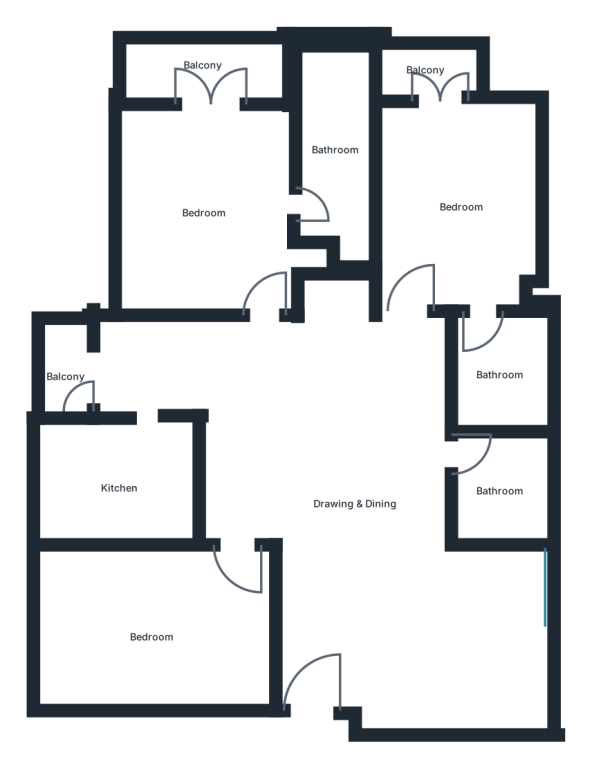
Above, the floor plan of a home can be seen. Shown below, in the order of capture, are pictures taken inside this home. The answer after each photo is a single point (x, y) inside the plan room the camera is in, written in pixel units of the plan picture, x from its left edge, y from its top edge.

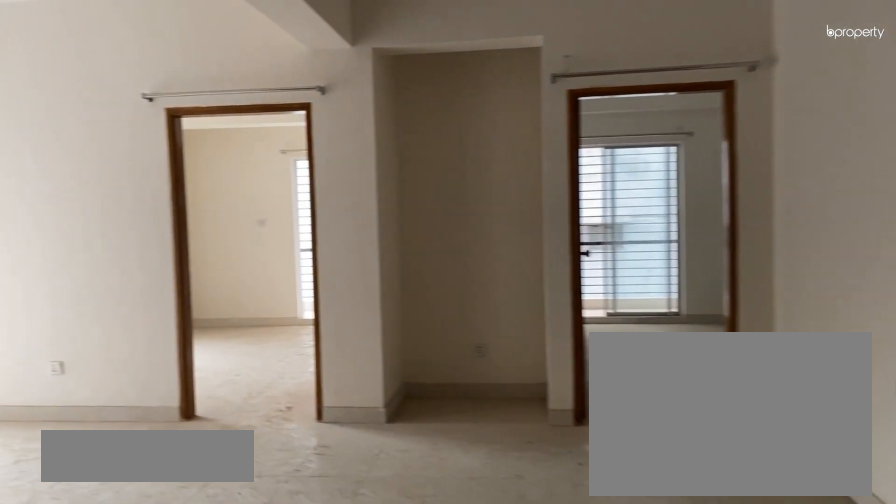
(353, 504)
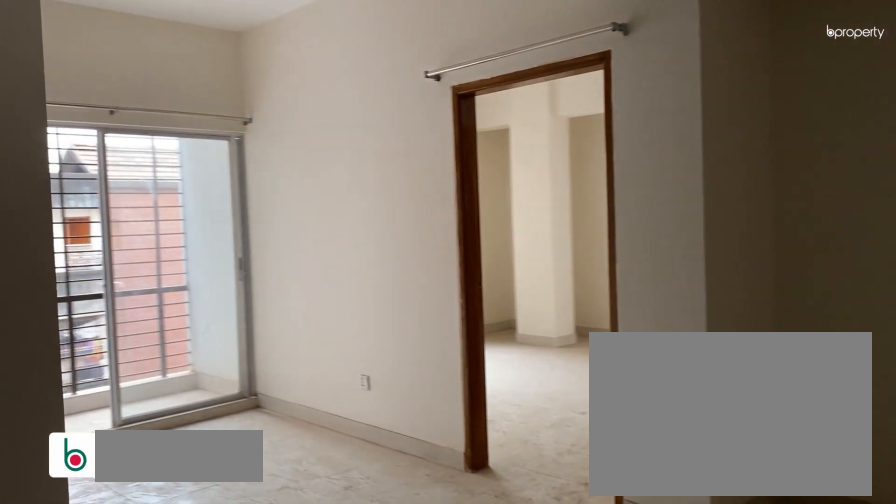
(353, 504)
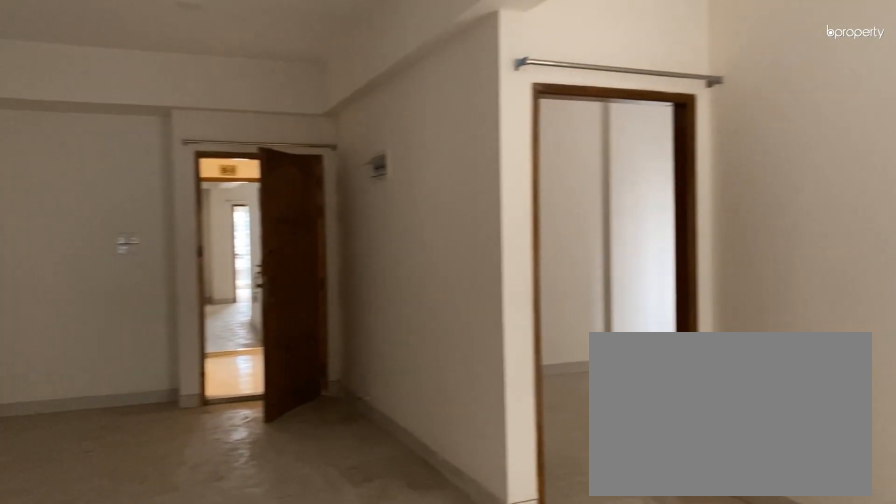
(353, 504)
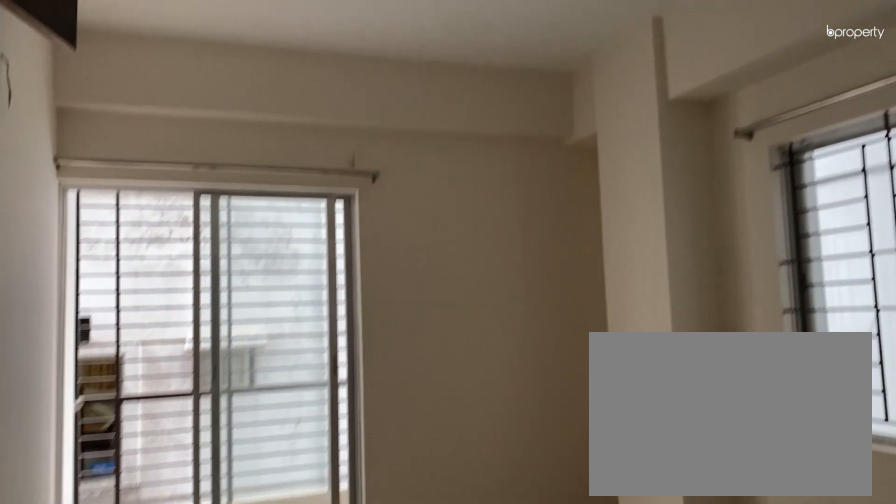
(462, 208)
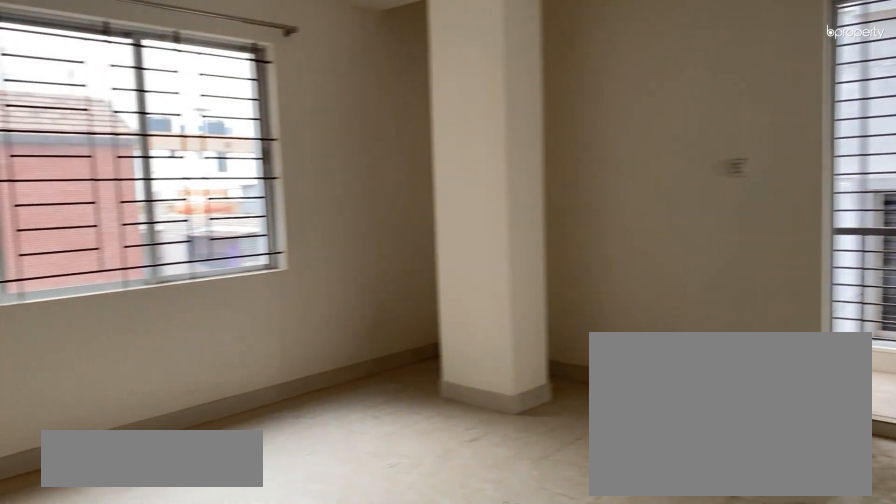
(203, 213)
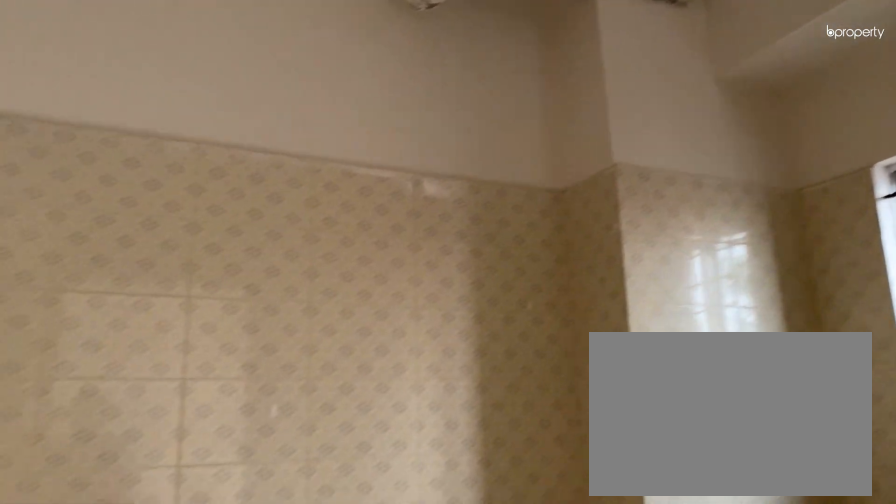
(116, 490)
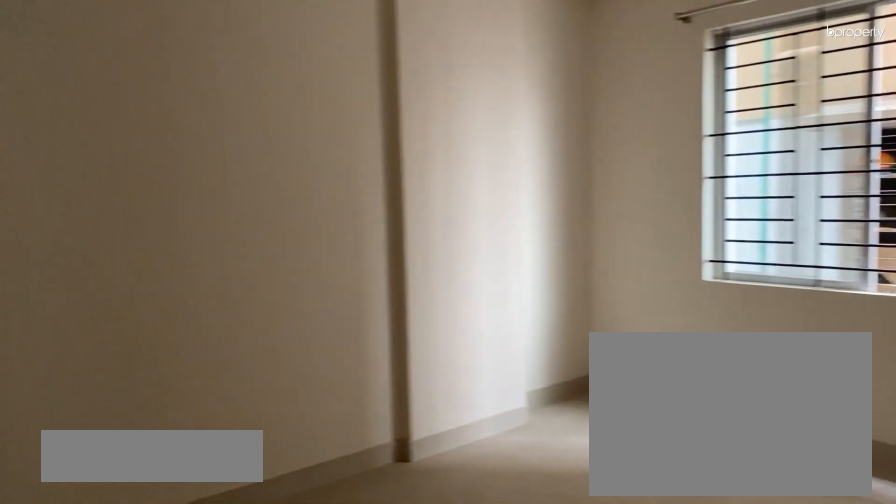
(152, 639)
